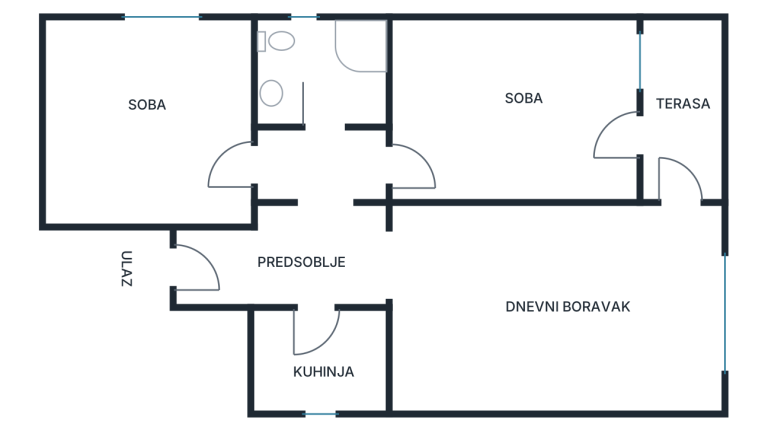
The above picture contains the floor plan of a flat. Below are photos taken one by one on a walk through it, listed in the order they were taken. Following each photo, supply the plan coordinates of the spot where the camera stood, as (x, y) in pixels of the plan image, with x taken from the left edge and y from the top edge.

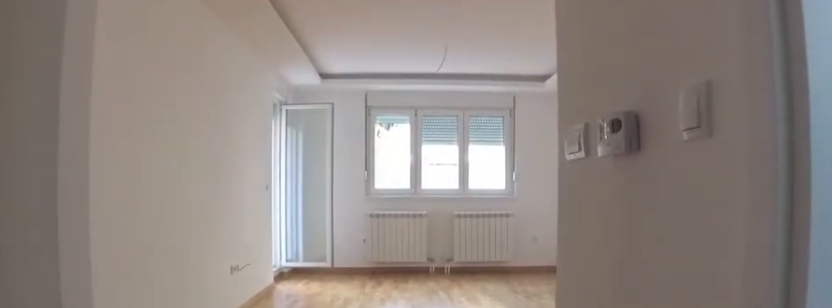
(292, 265)
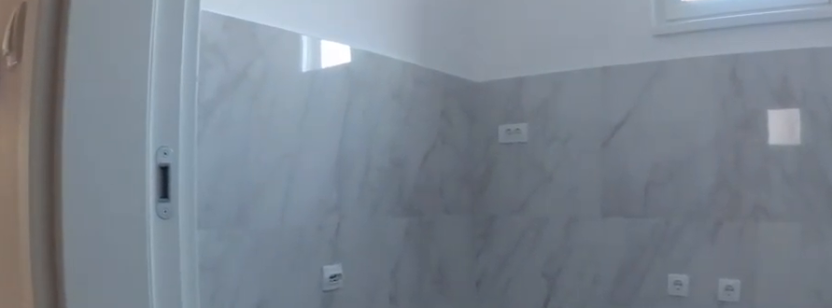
(296, 281)
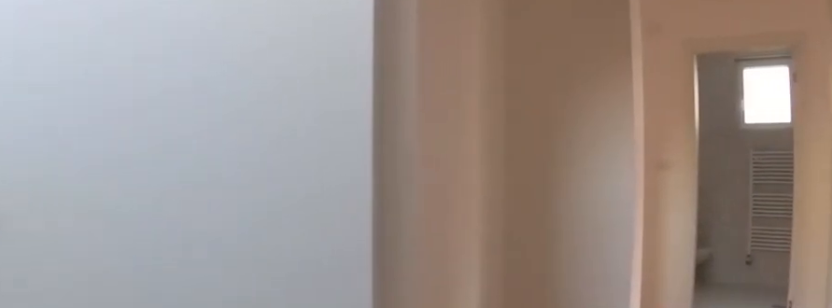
(340, 343)
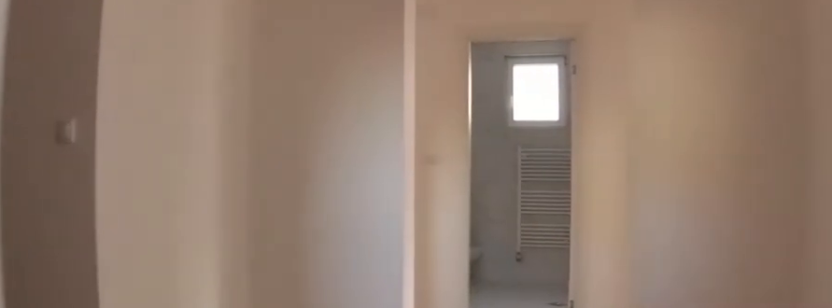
(341, 323)
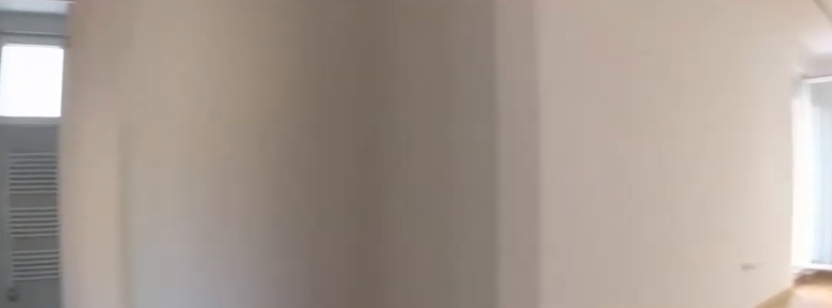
(341, 279)
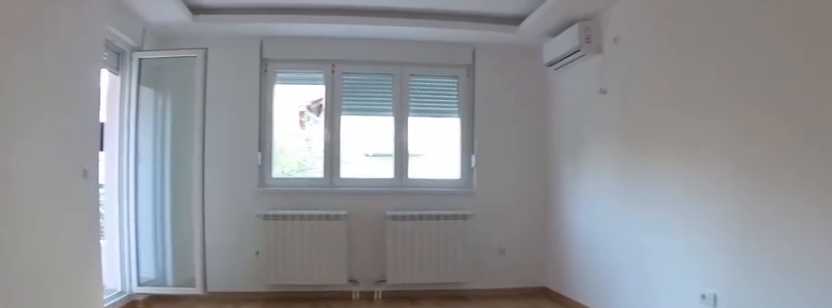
(429, 270)
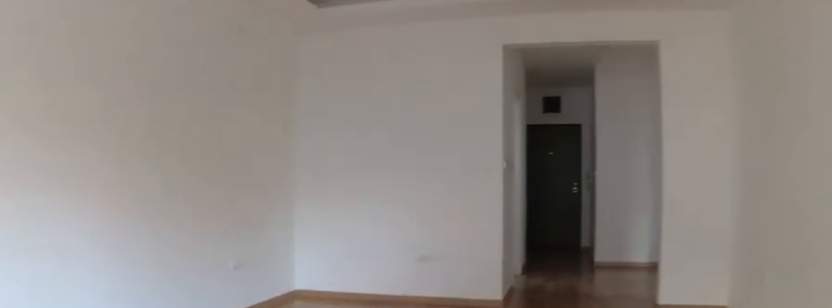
(623, 276)
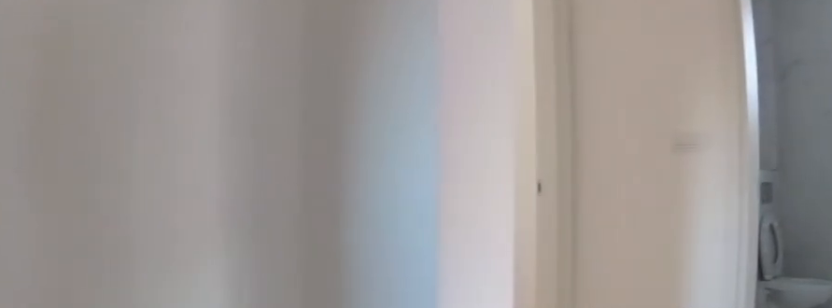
(353, 243)
